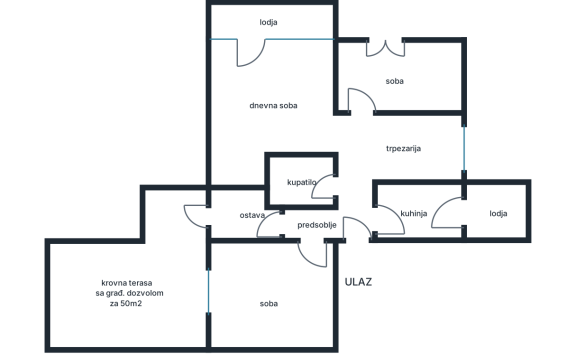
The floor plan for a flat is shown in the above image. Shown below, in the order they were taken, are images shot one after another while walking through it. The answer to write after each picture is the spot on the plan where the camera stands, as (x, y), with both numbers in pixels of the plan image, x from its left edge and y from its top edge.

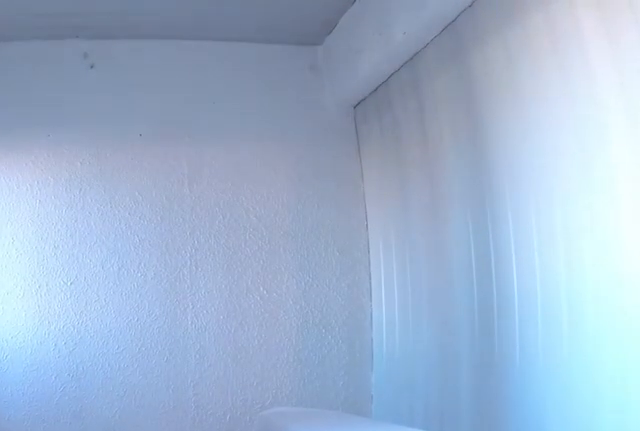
(447, 226)
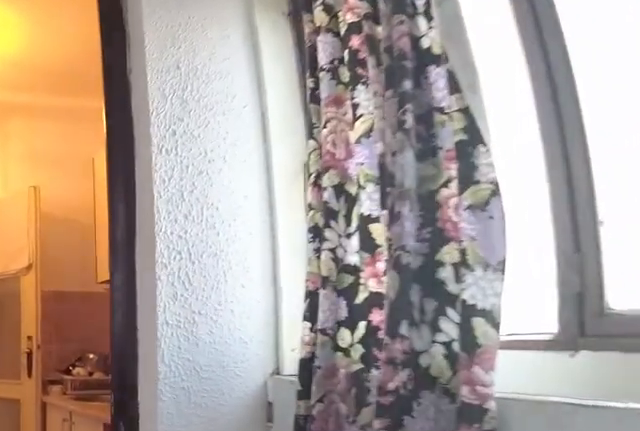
(503, 213)
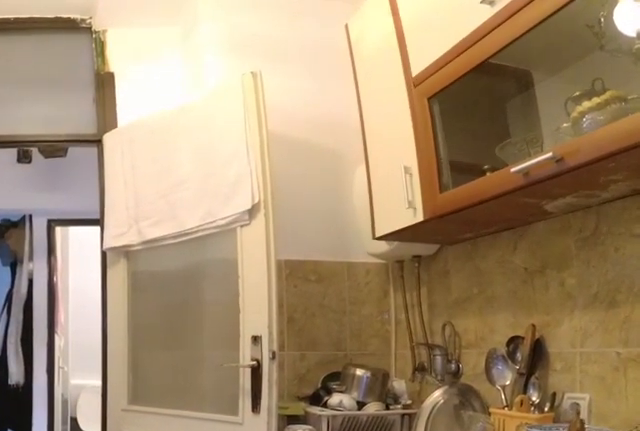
(470, 214)
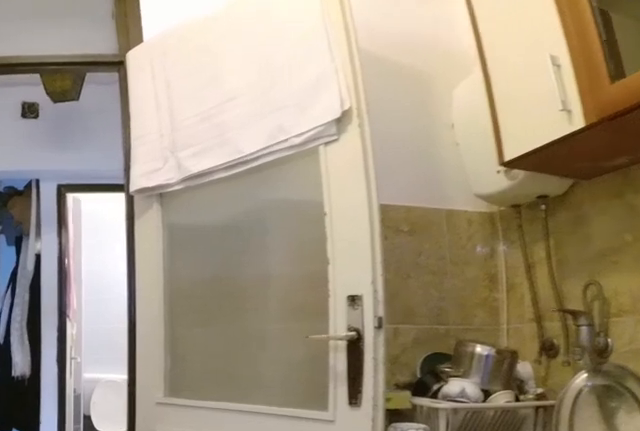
(435, 214)
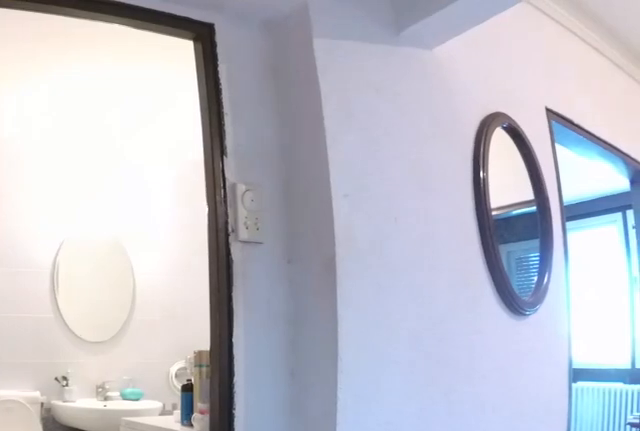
(389, 214)
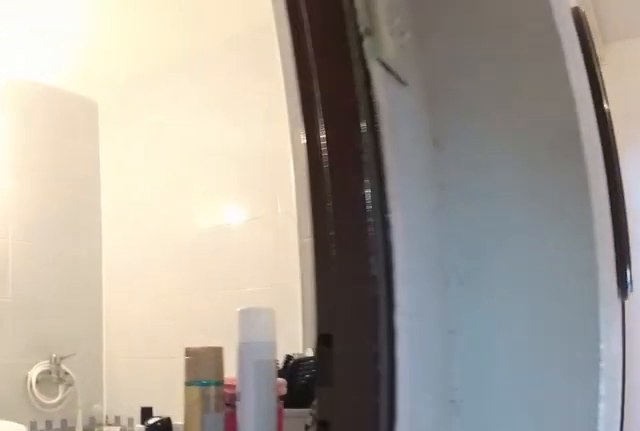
(361, 202)
